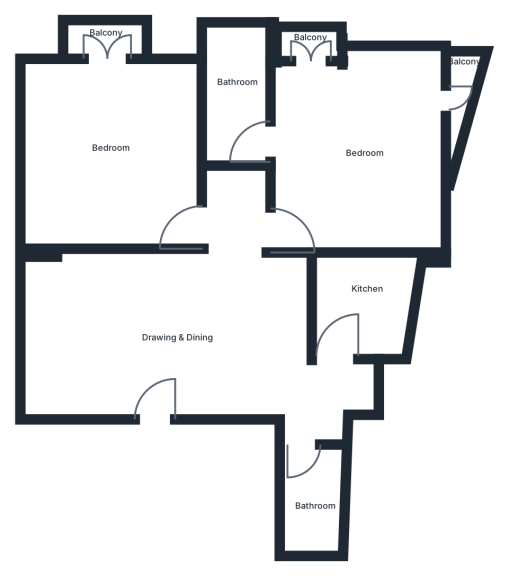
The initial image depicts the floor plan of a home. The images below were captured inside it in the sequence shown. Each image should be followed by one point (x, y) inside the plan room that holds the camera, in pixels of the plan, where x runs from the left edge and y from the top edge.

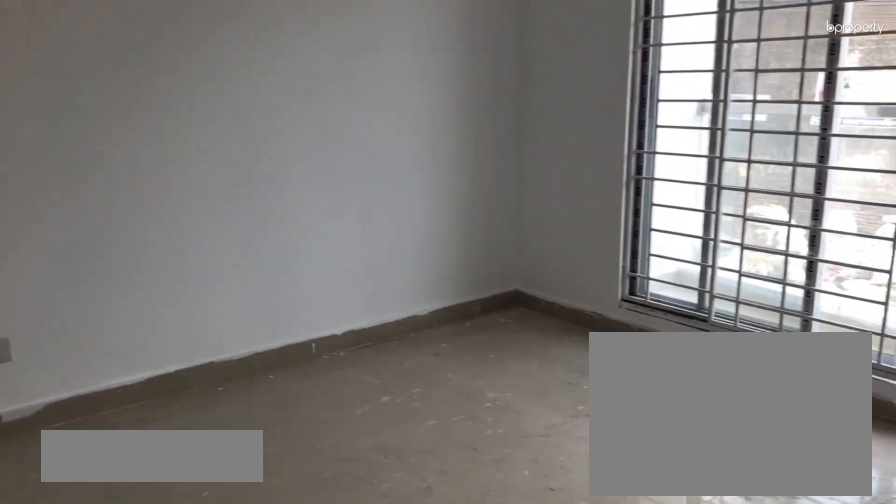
(104, 145)
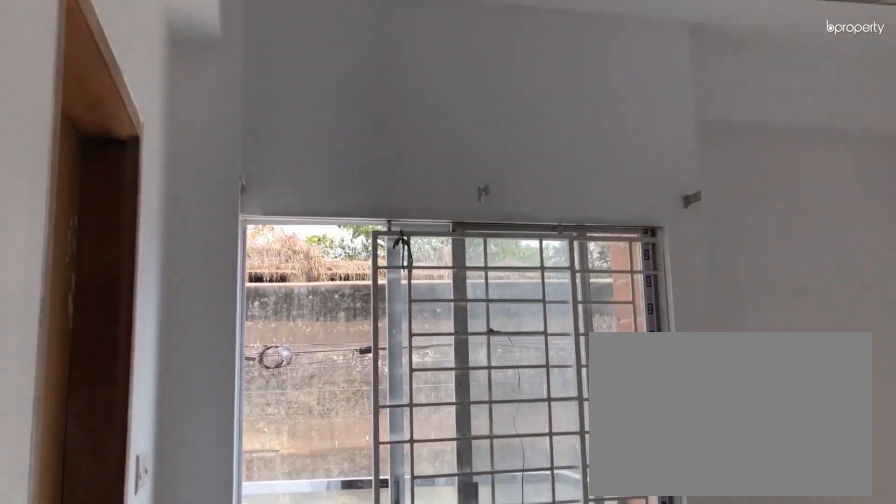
(352, 159)
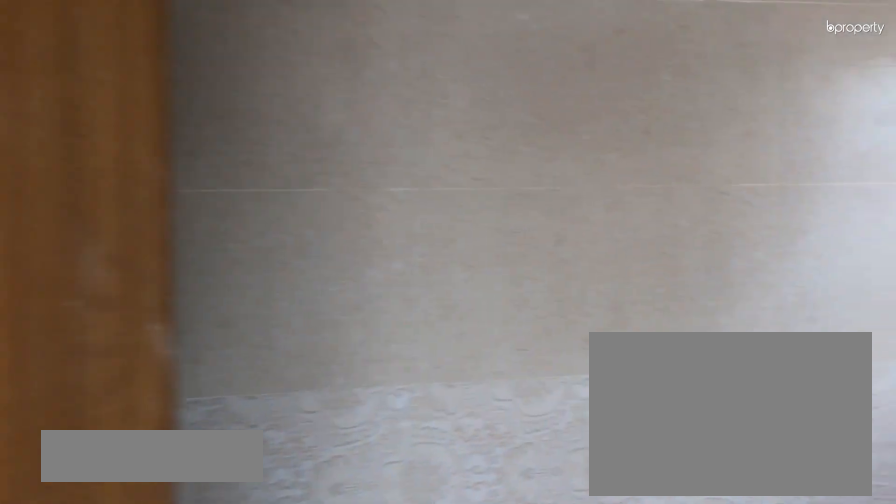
(261, 143)
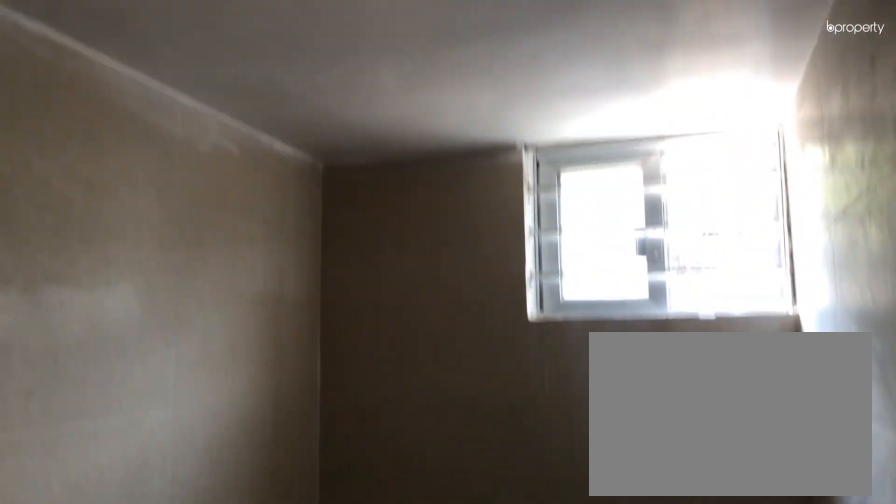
(238, 103)
